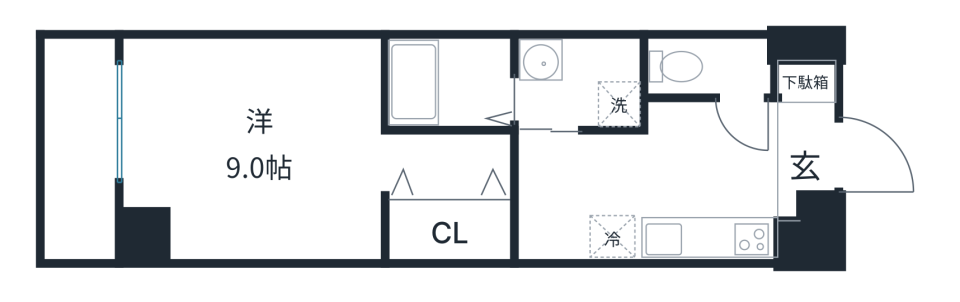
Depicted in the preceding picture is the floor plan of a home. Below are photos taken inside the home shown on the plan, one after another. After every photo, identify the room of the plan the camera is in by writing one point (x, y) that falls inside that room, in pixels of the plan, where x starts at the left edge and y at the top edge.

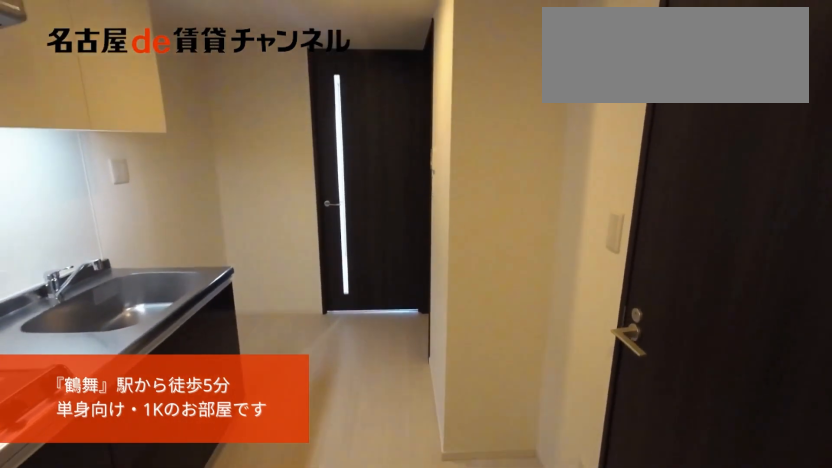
(805, 142)
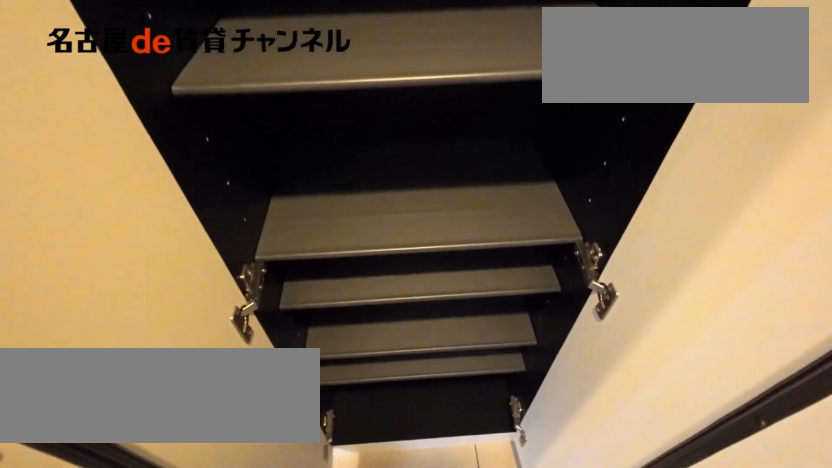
(805, 142)
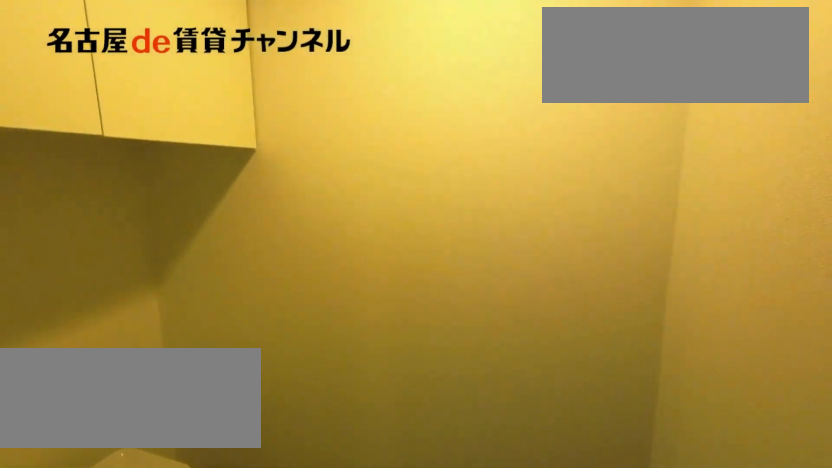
(709, 67)
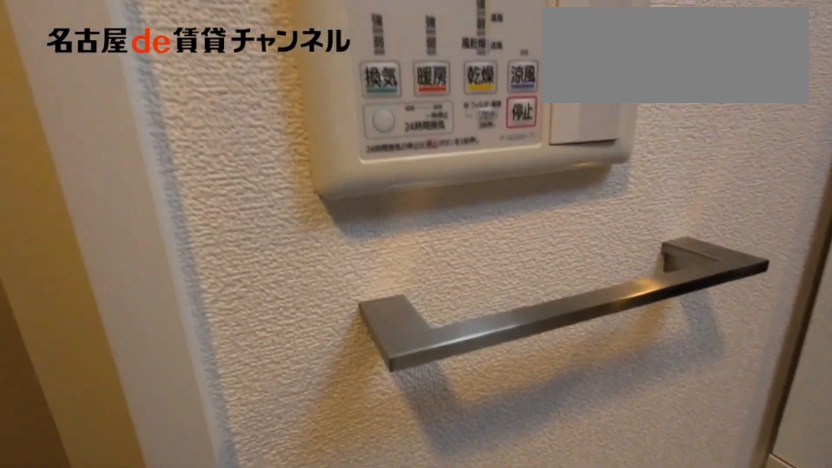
(581, 82)
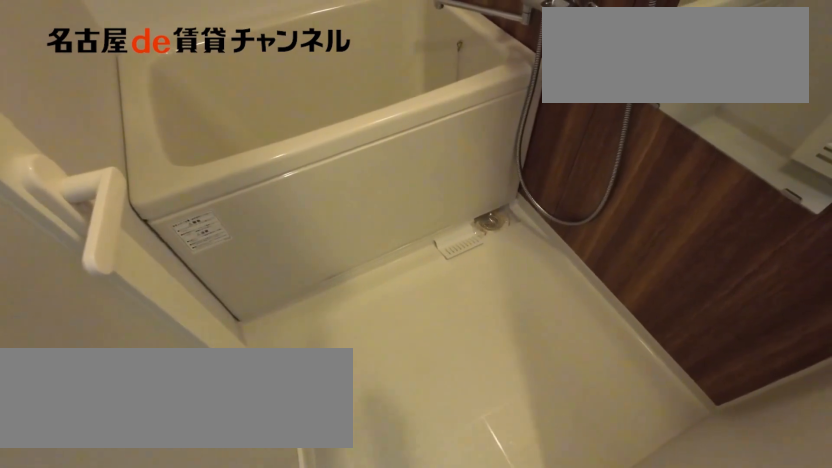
(449, 82)
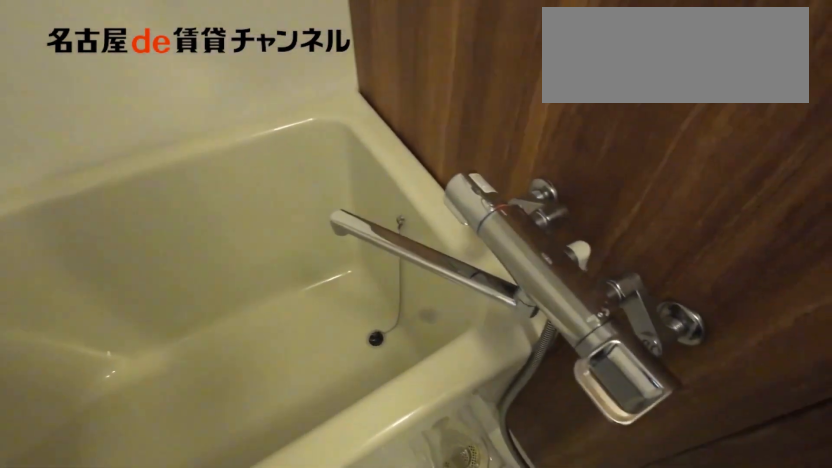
(449, 82)
